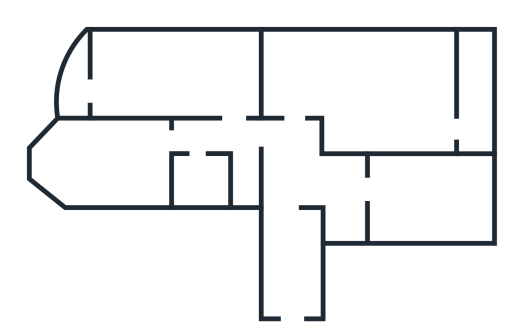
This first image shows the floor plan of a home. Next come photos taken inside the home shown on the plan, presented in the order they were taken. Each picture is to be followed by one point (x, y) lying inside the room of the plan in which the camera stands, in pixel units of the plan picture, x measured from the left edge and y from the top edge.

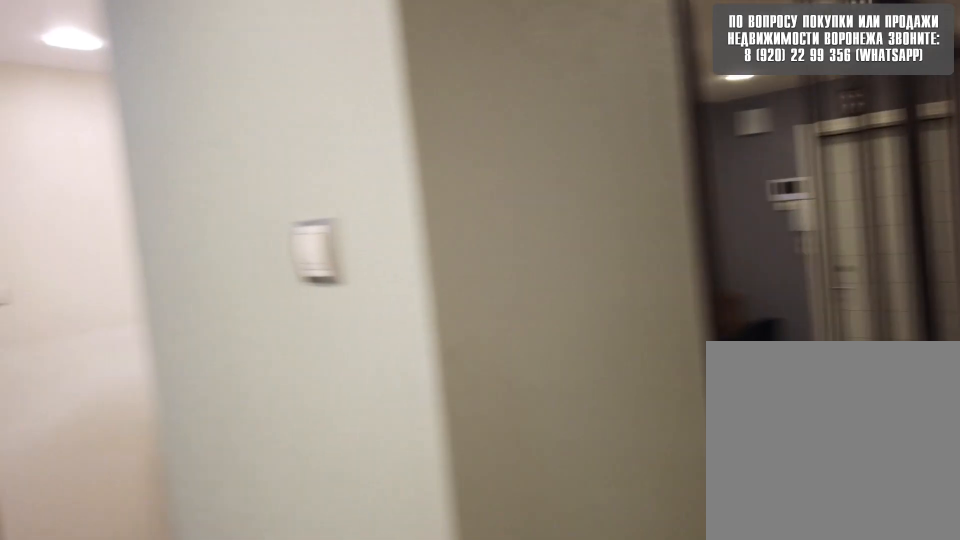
(295, 186)
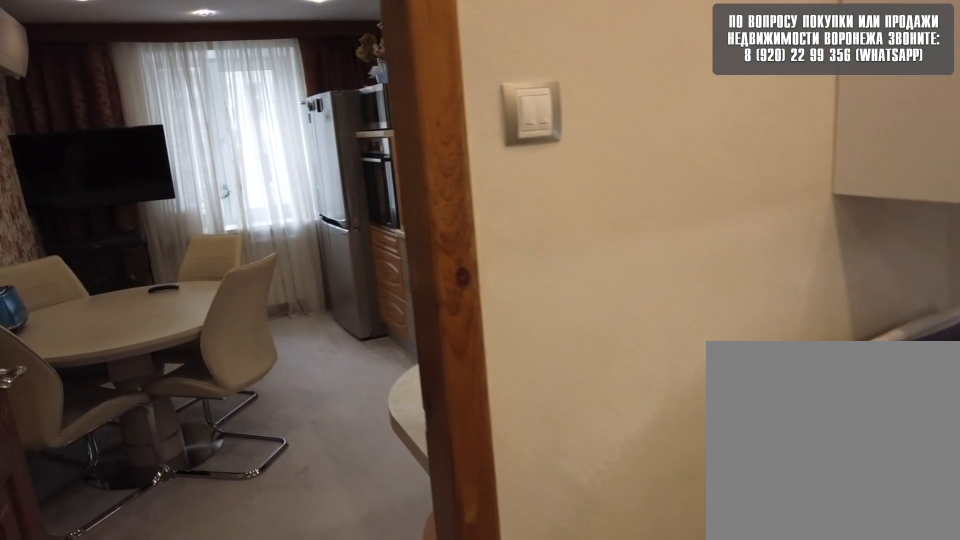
(350, 191)
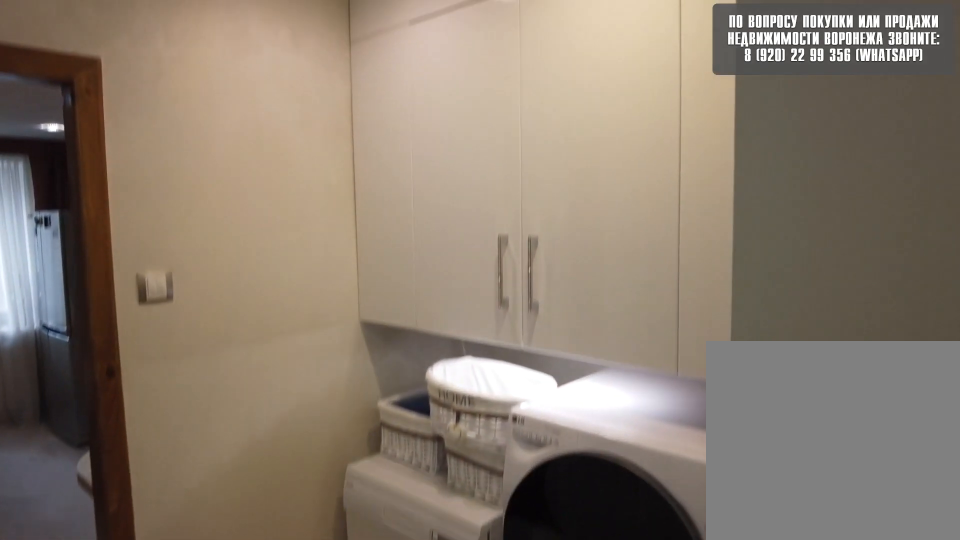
(350, 191)
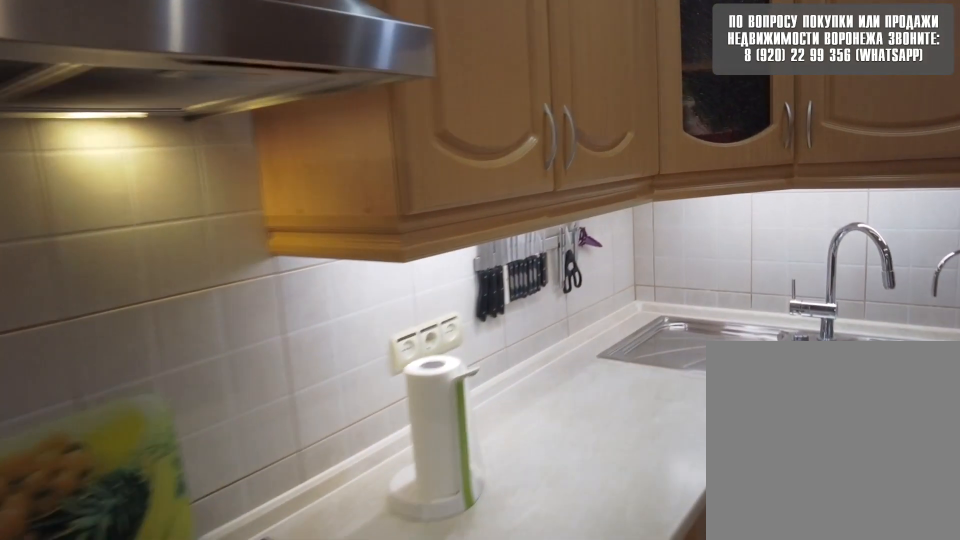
(409, 199)
